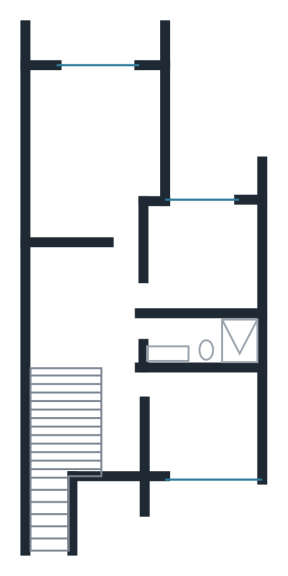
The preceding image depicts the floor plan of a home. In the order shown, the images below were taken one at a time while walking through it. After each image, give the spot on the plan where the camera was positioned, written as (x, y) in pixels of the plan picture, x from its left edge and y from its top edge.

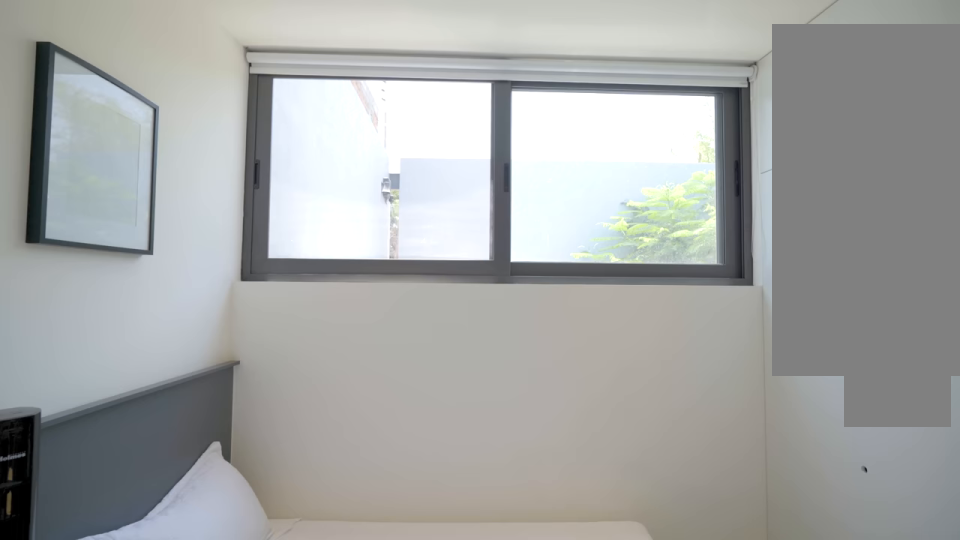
(173, 436)
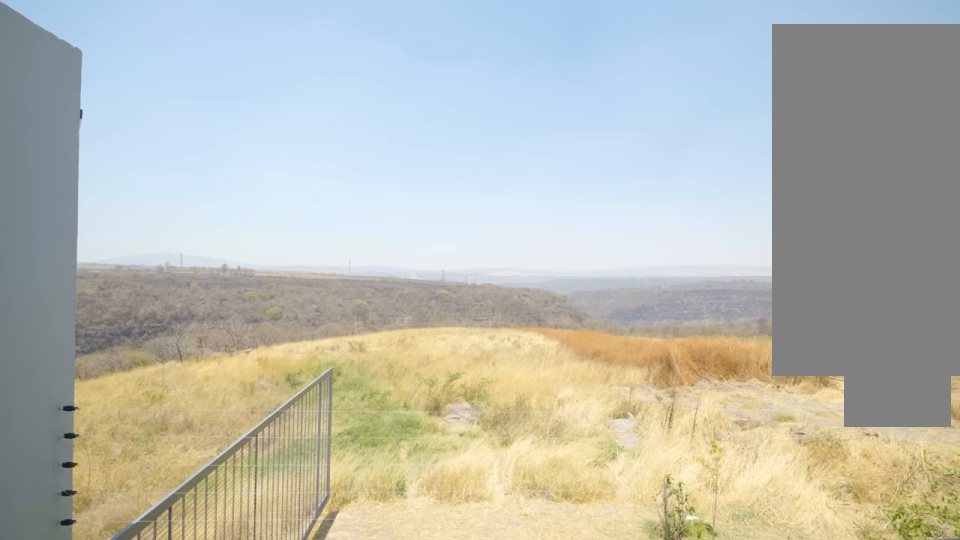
(89, 64)
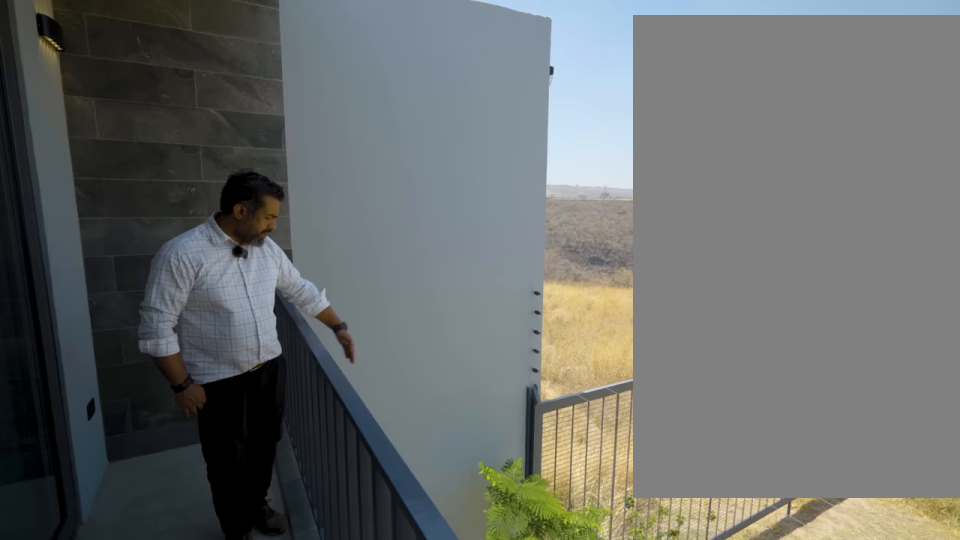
(93, 48)
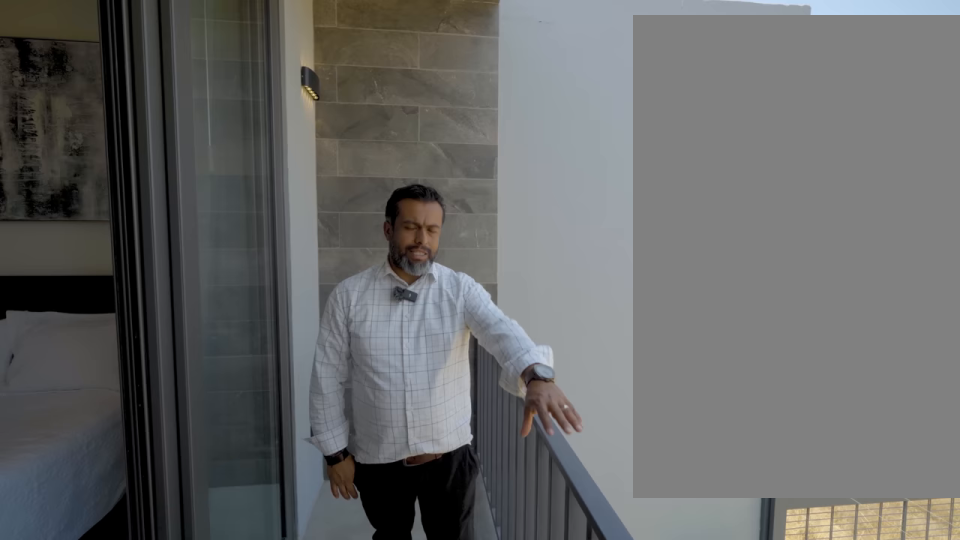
(108, 48)
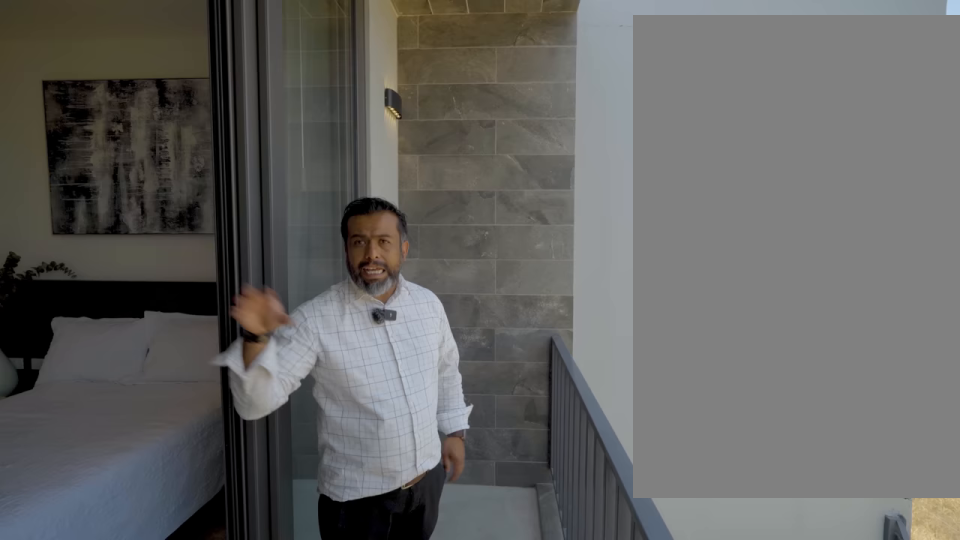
(109, 48)
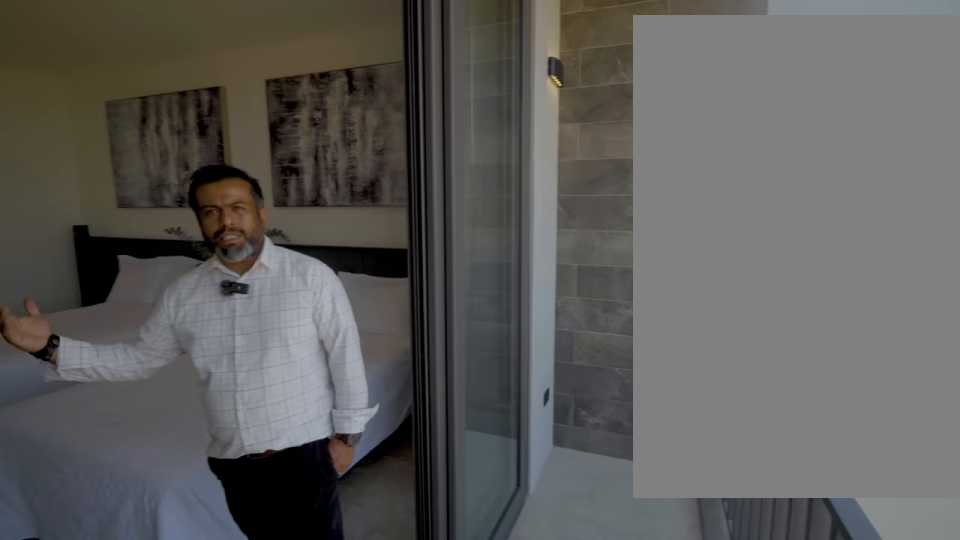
(109, 48)
